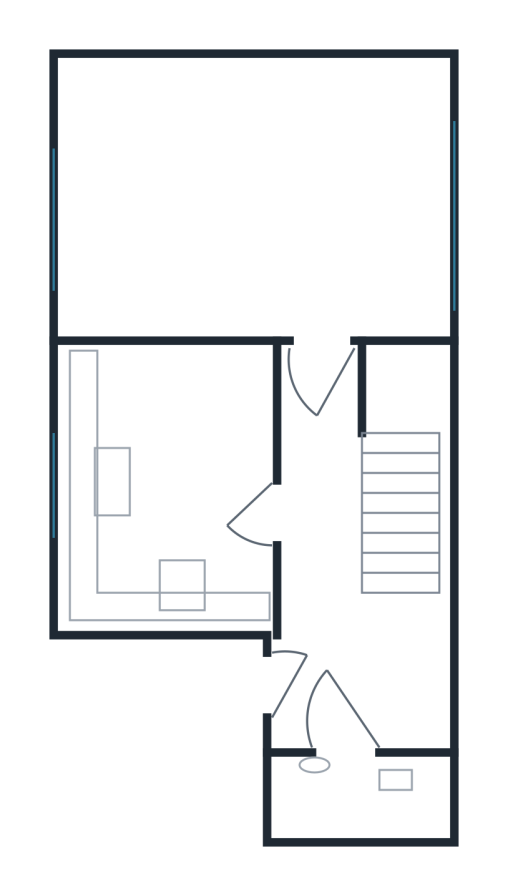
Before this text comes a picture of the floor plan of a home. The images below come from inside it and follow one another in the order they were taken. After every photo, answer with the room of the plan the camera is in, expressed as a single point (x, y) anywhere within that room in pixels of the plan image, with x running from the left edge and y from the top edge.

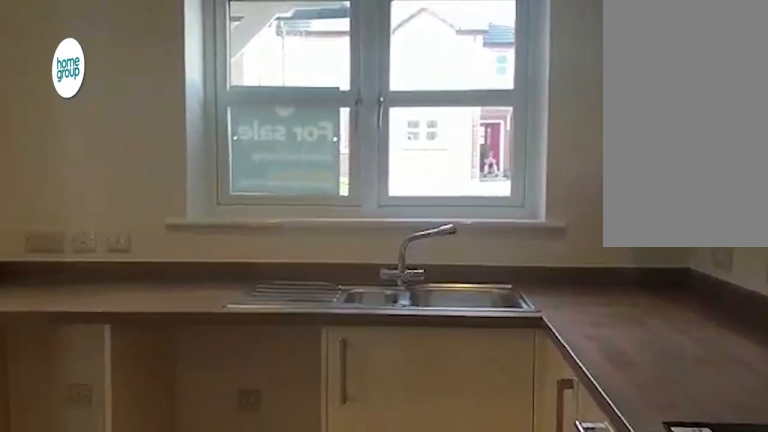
(228, 416)
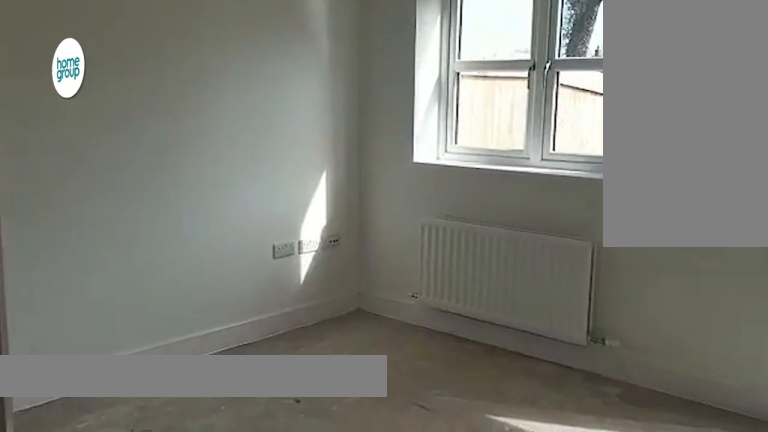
(255, 236)
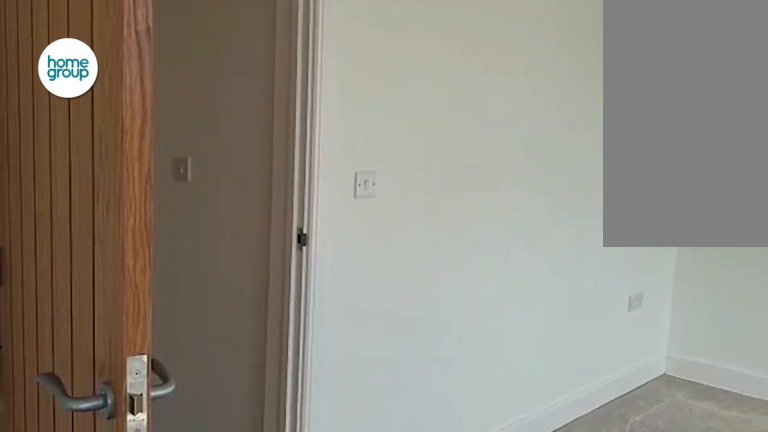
(255, 236)
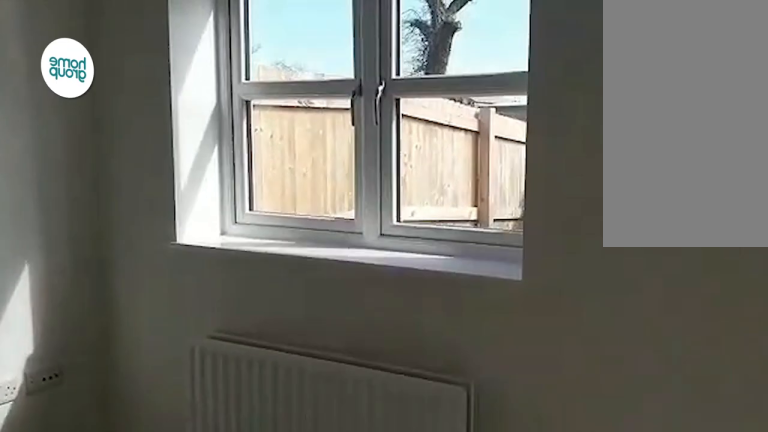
(174, 307)
